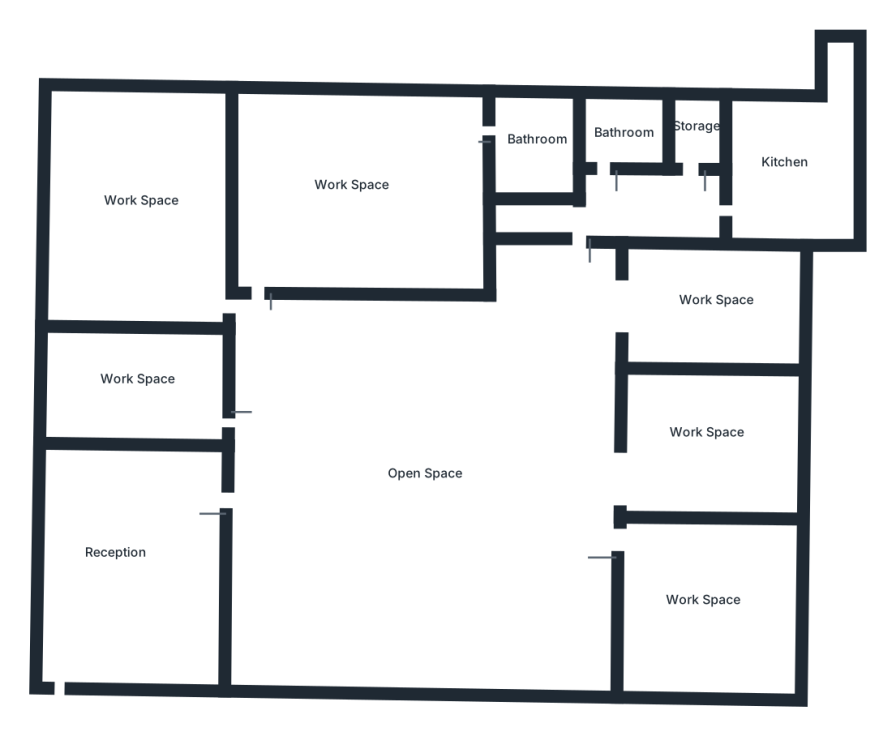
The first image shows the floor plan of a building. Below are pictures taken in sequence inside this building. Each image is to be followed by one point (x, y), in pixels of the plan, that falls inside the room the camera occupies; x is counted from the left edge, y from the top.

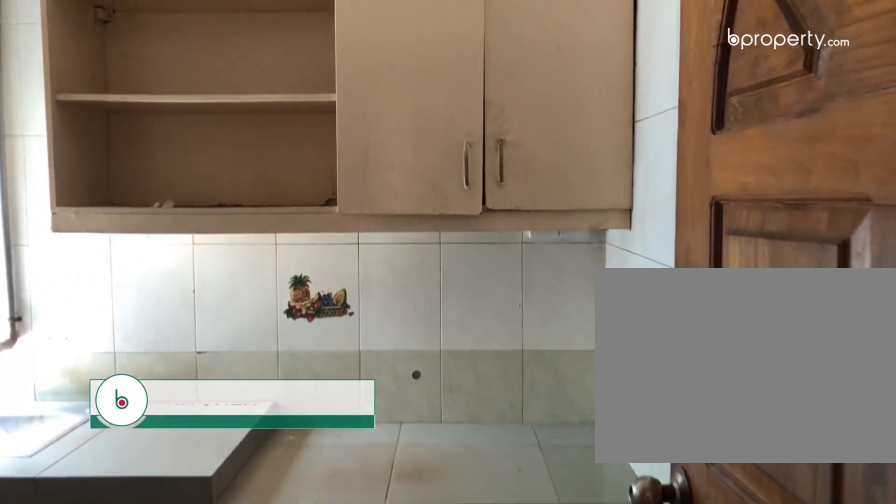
(794, 165)
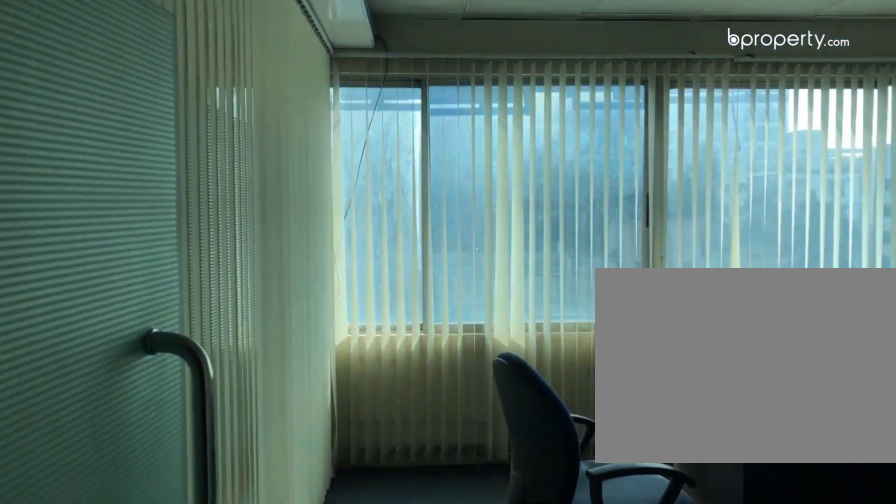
(358, 155)
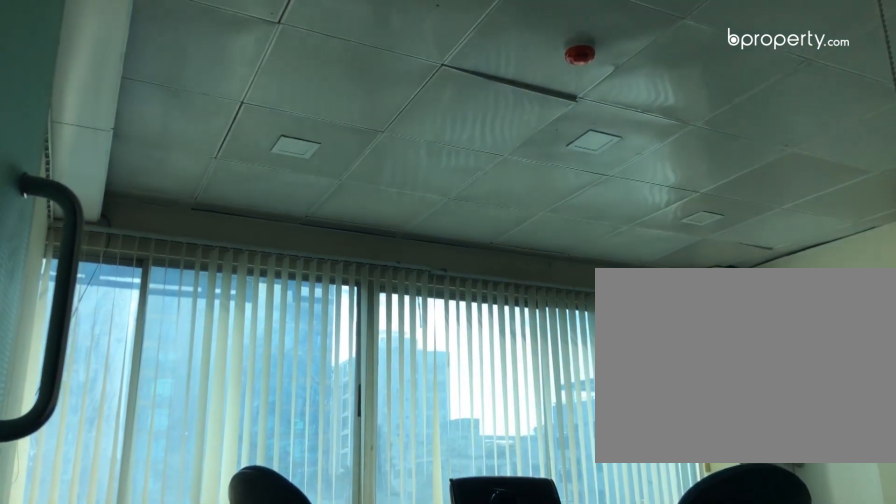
(358, 155)
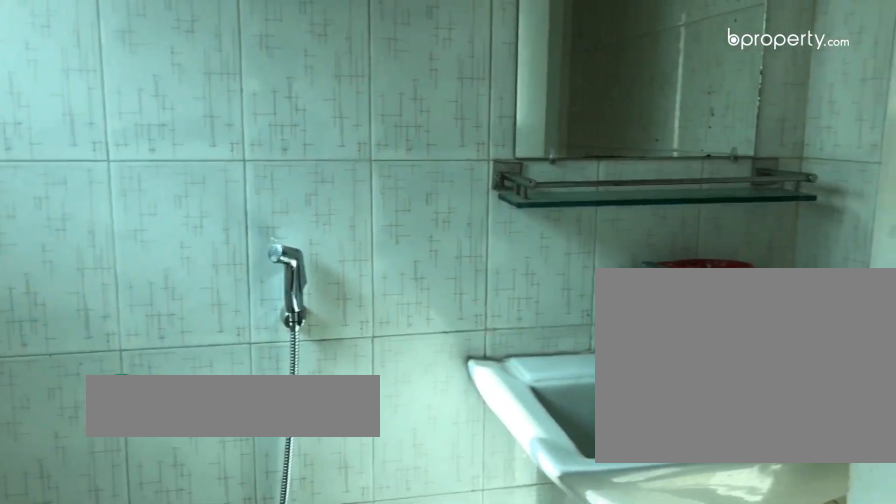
(534, 155)
